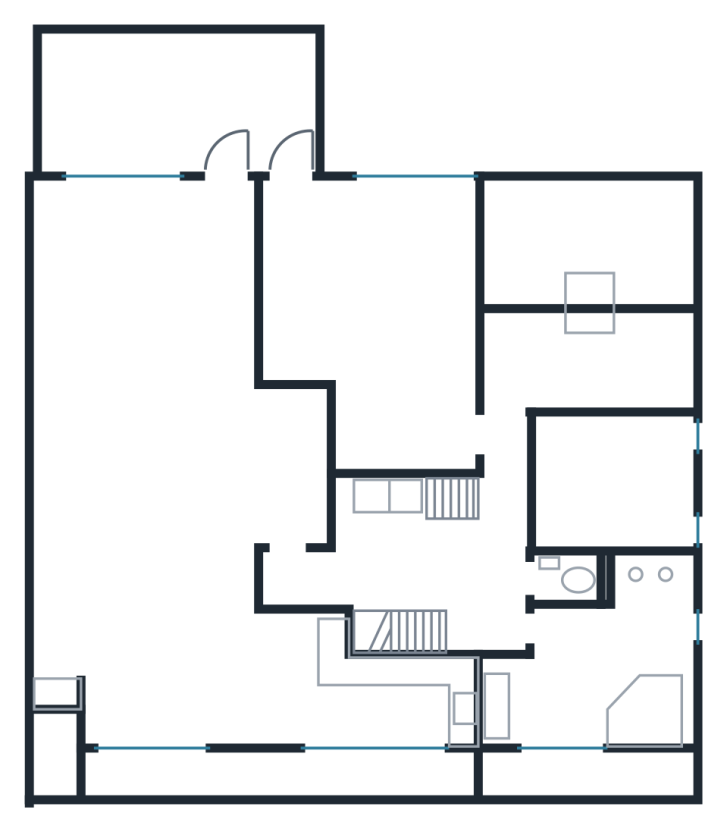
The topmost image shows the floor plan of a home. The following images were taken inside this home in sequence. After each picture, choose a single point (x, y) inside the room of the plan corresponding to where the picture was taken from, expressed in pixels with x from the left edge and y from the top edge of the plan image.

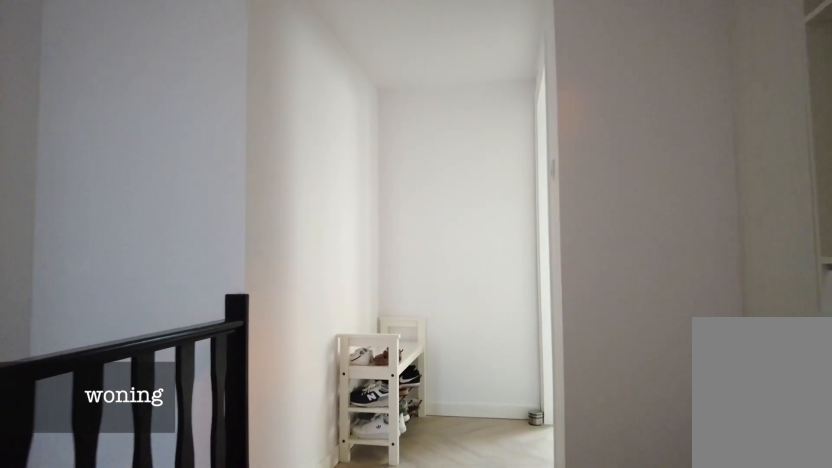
(430, 555)
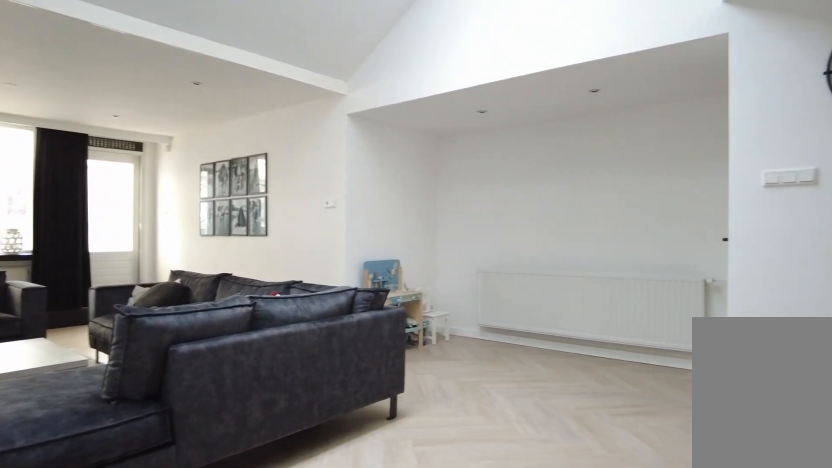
(179, 487)
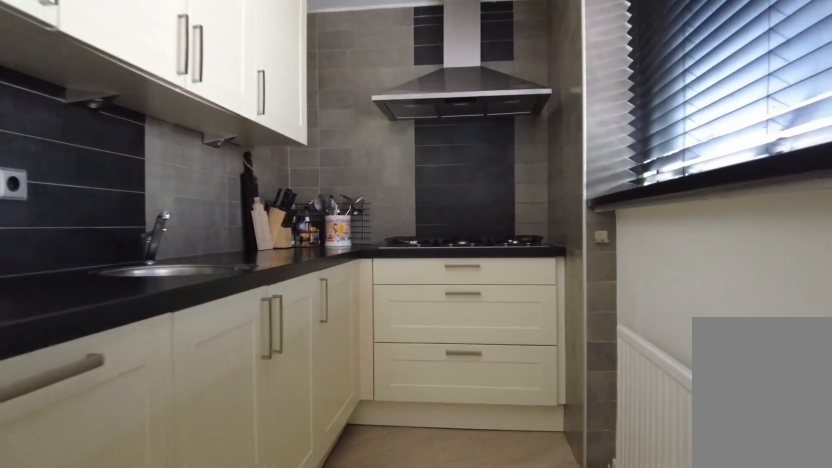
(179, 487)
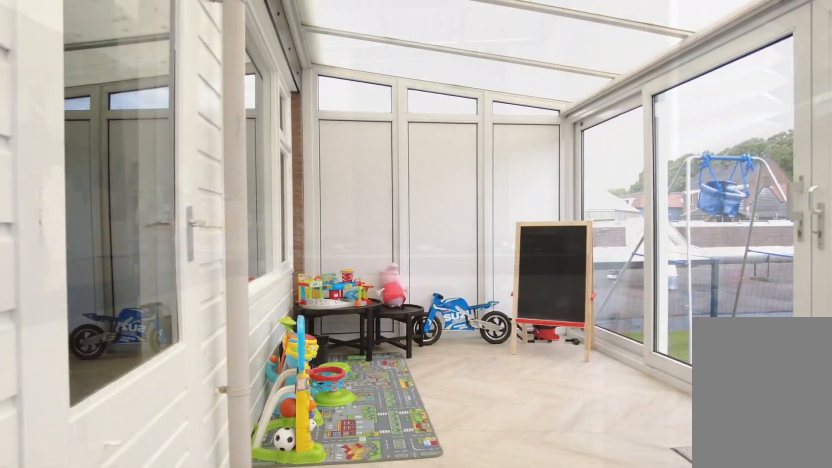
(179, 101)
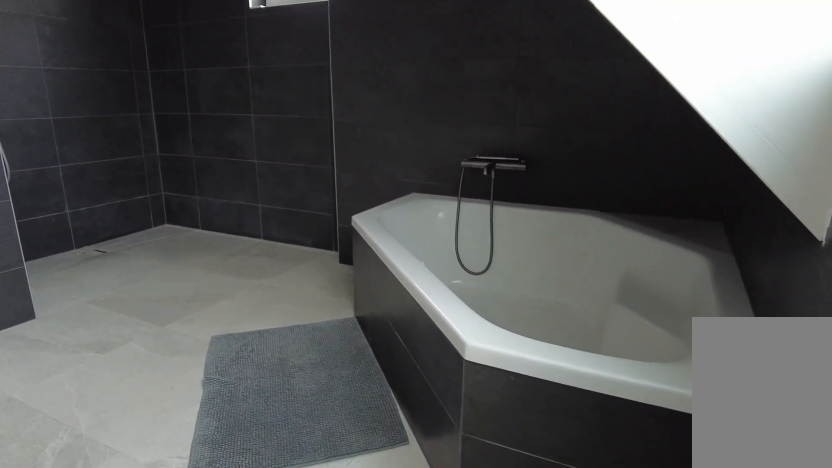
(598, 657)
